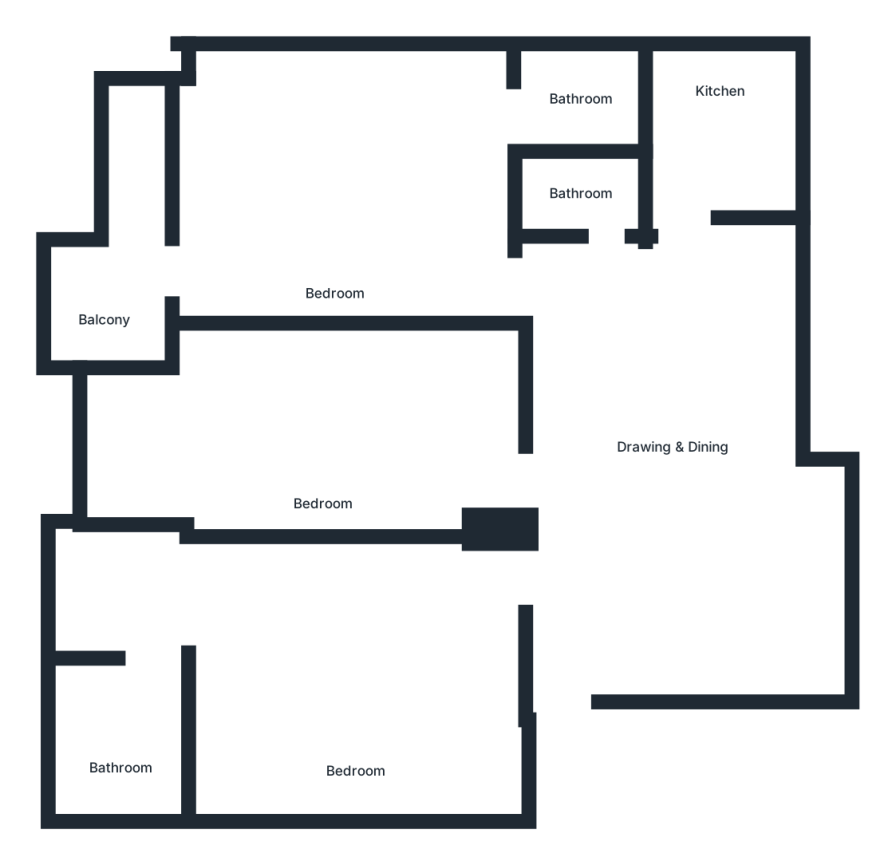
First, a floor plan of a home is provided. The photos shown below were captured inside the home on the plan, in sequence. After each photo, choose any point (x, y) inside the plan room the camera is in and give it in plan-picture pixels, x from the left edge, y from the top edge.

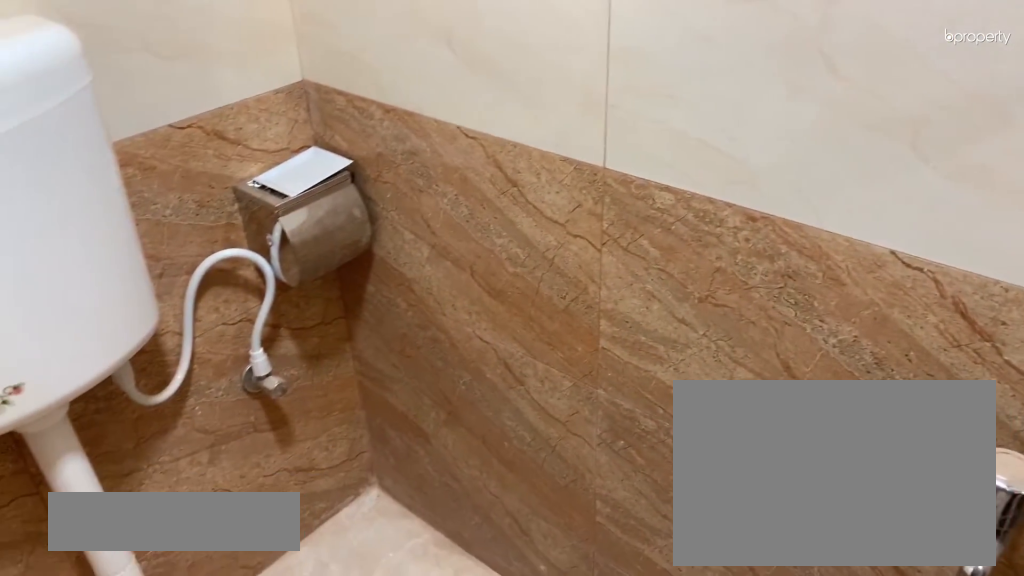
(579, 192)
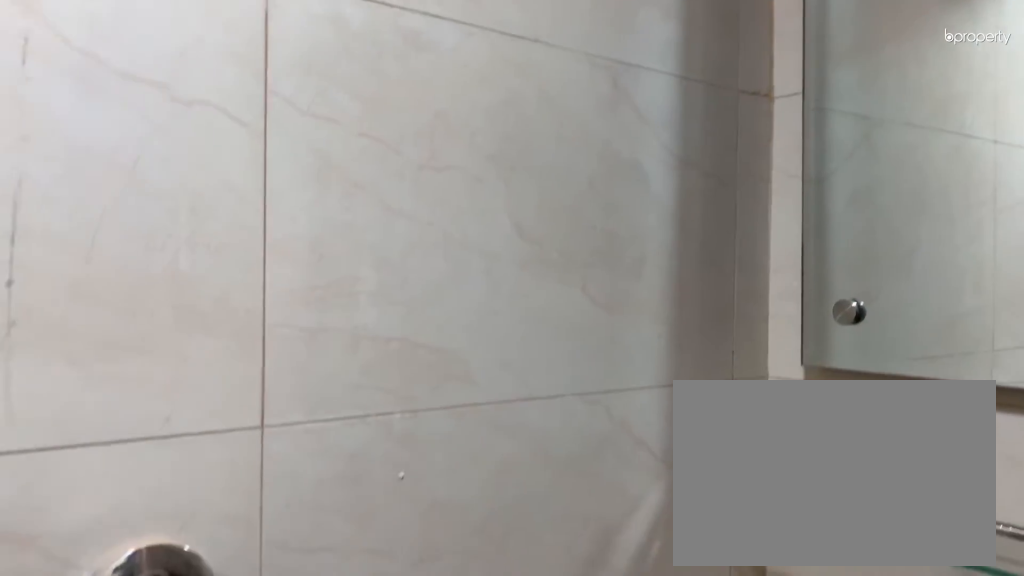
(579, 192)
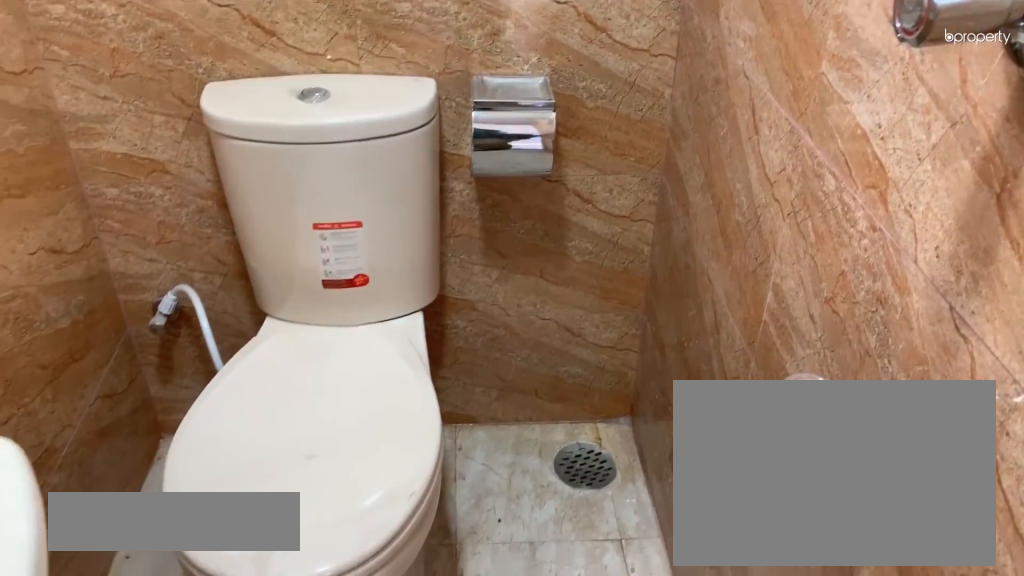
(586, 94)
